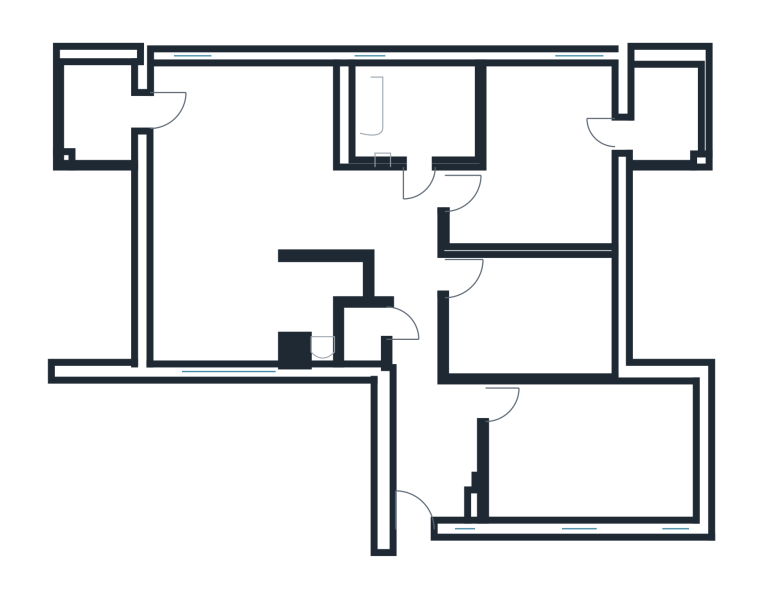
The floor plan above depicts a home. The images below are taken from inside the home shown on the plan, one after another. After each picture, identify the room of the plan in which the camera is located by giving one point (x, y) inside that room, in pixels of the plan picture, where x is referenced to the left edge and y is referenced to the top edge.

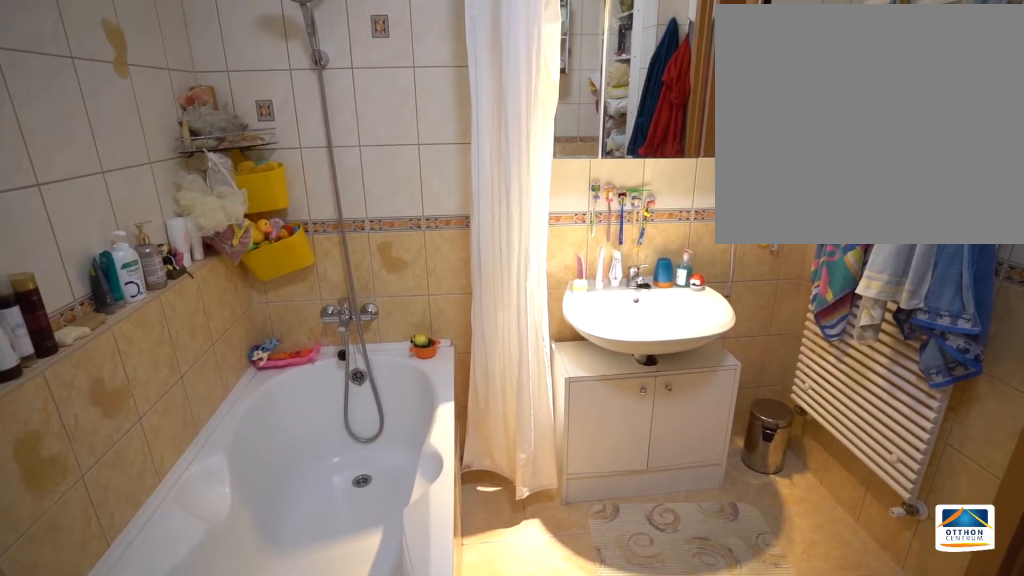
(420, 114)
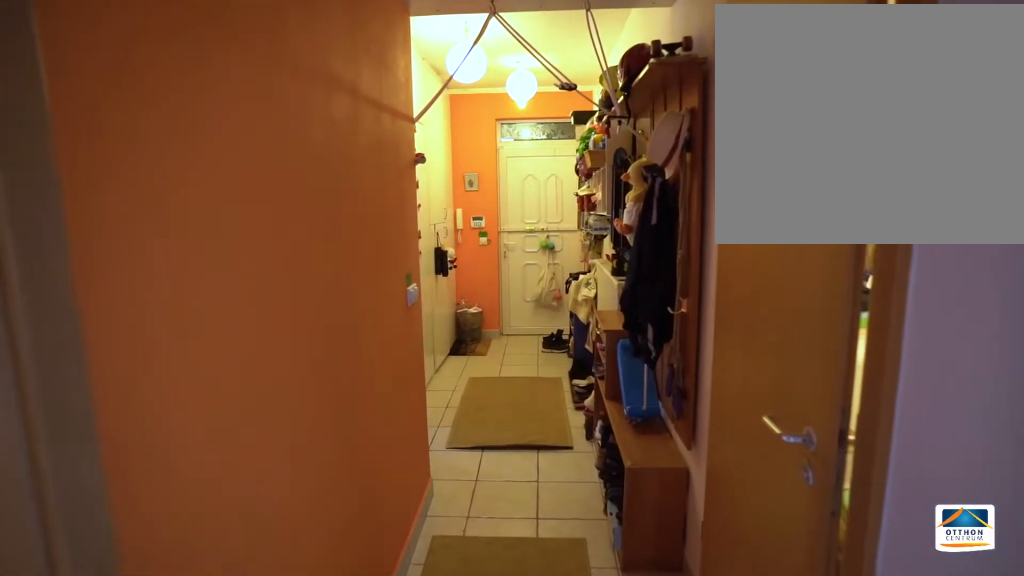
(417, 422)
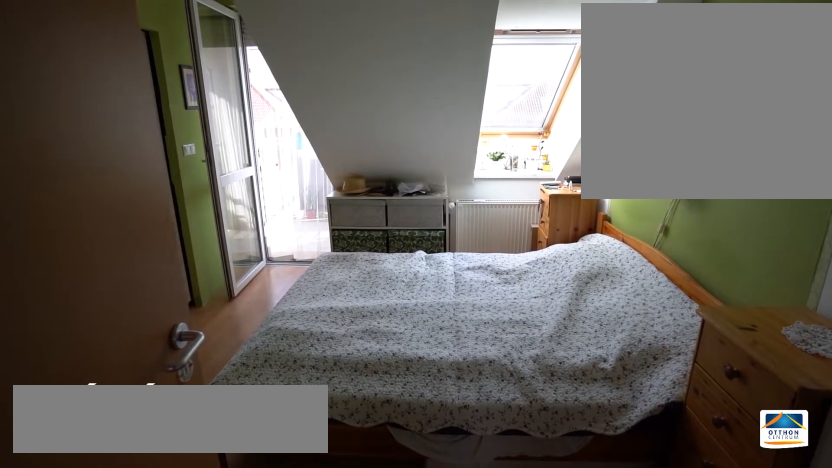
(555, 148)
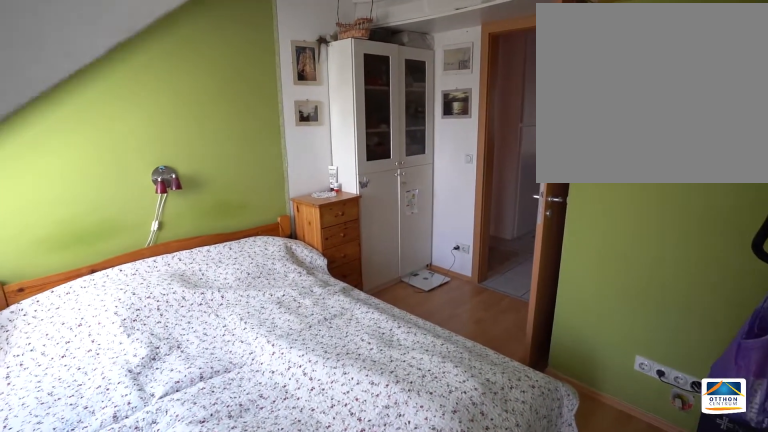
(555, 148)
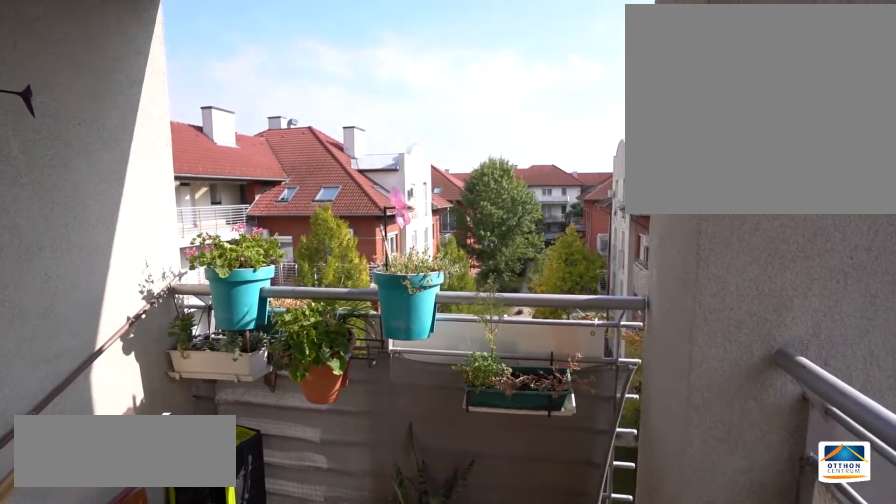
(669, 114)
